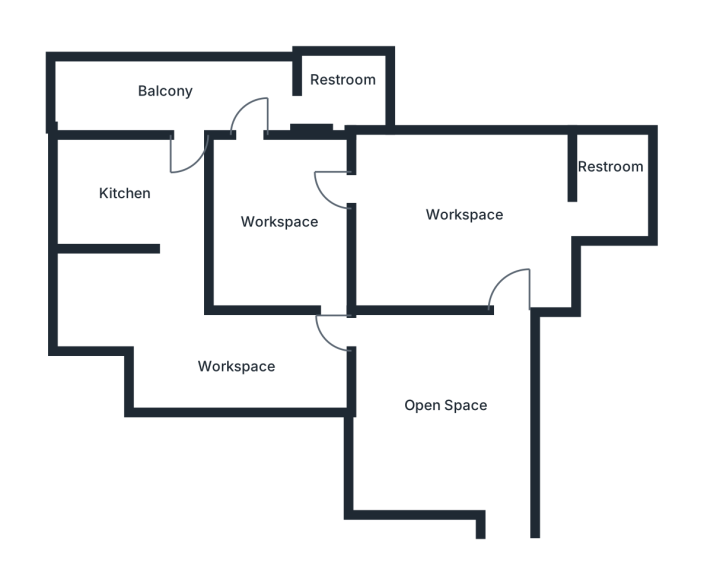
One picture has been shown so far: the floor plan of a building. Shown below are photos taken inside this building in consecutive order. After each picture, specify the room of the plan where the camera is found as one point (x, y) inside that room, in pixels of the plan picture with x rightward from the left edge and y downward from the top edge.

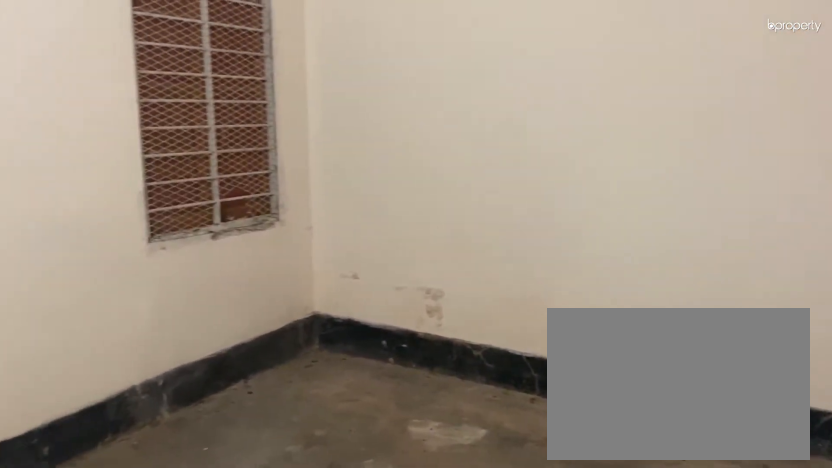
(440, 401)
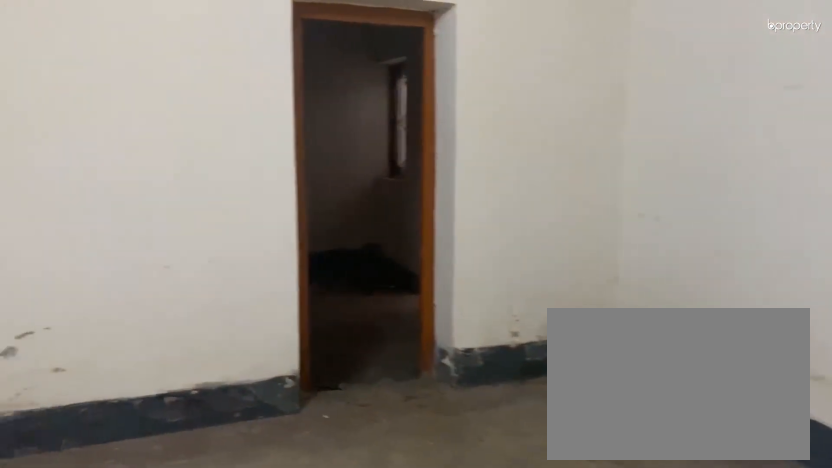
(457, 211)
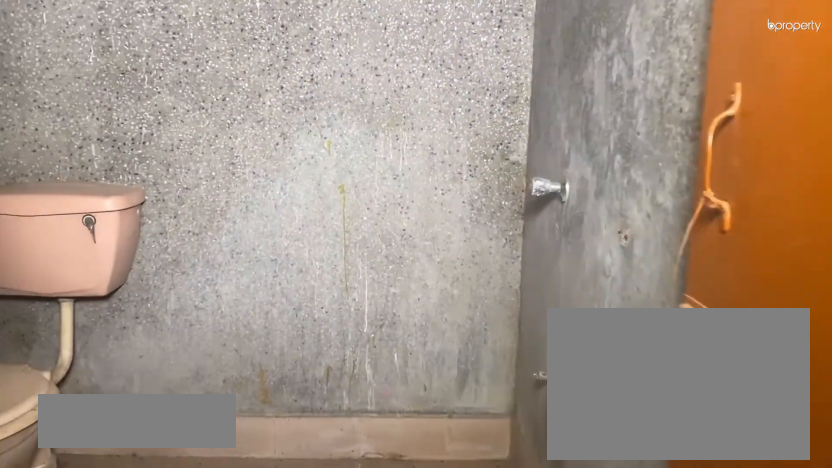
(608, 181)
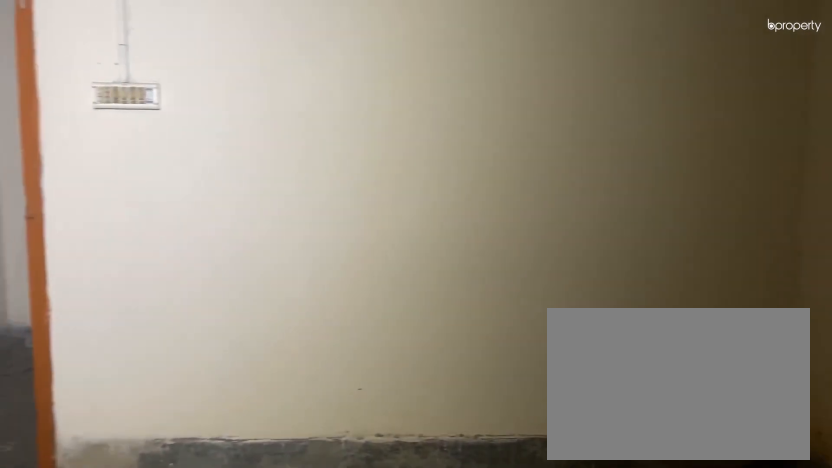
(273, 218)
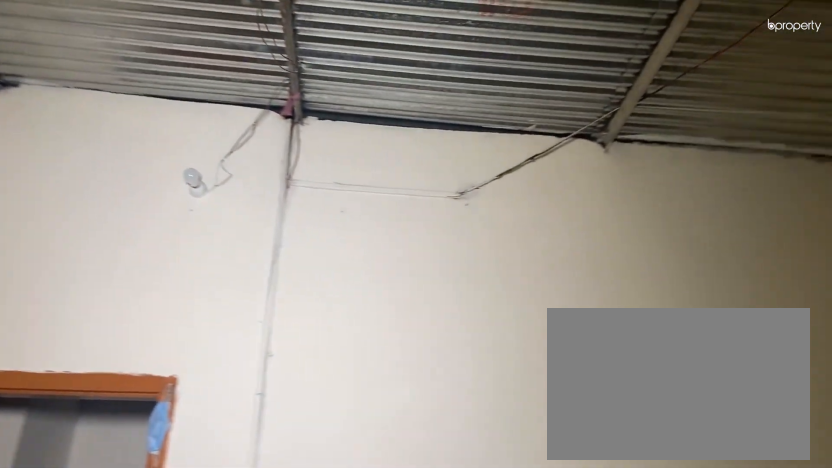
(273, 218)
